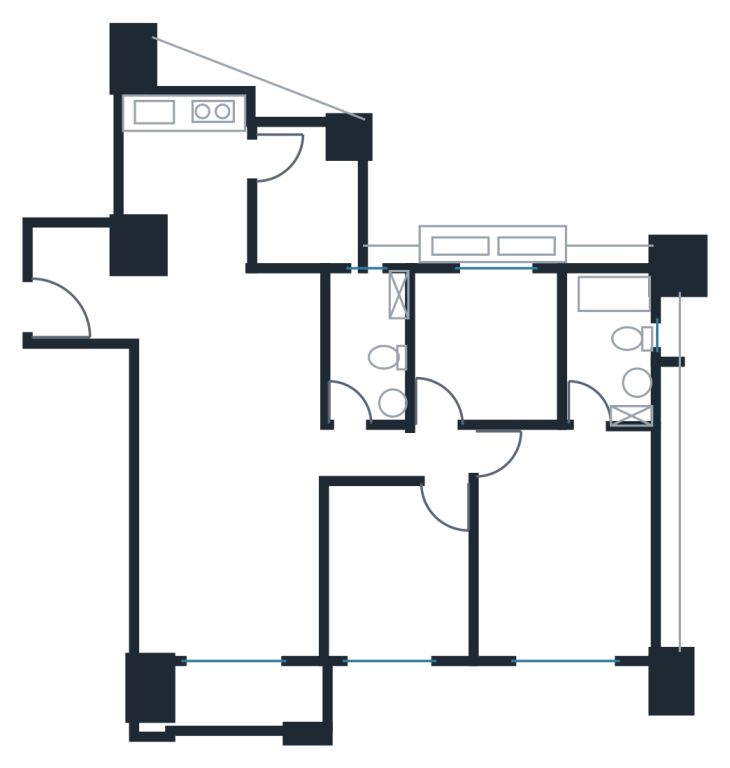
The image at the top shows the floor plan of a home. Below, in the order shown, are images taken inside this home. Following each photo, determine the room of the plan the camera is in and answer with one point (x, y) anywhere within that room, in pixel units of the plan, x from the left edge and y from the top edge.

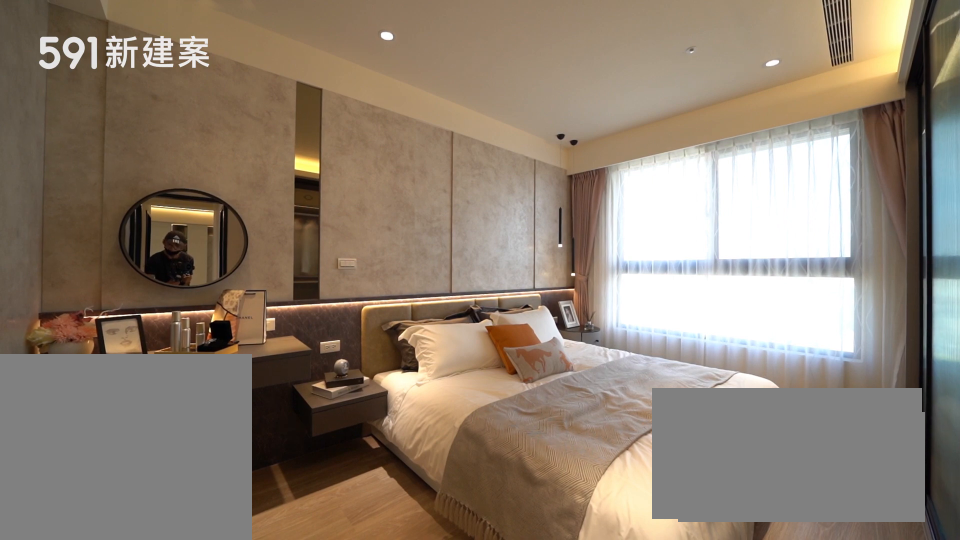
(565, 548)
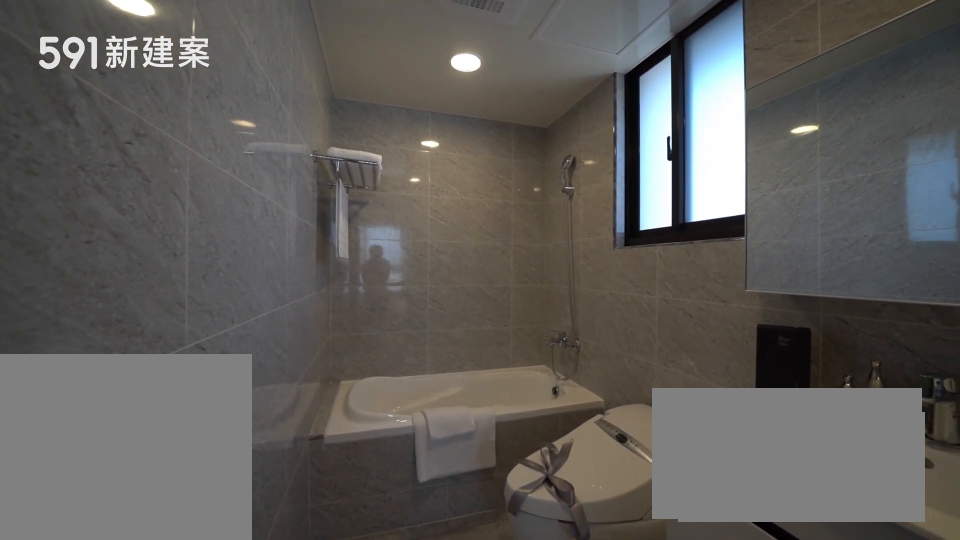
(610, 333)
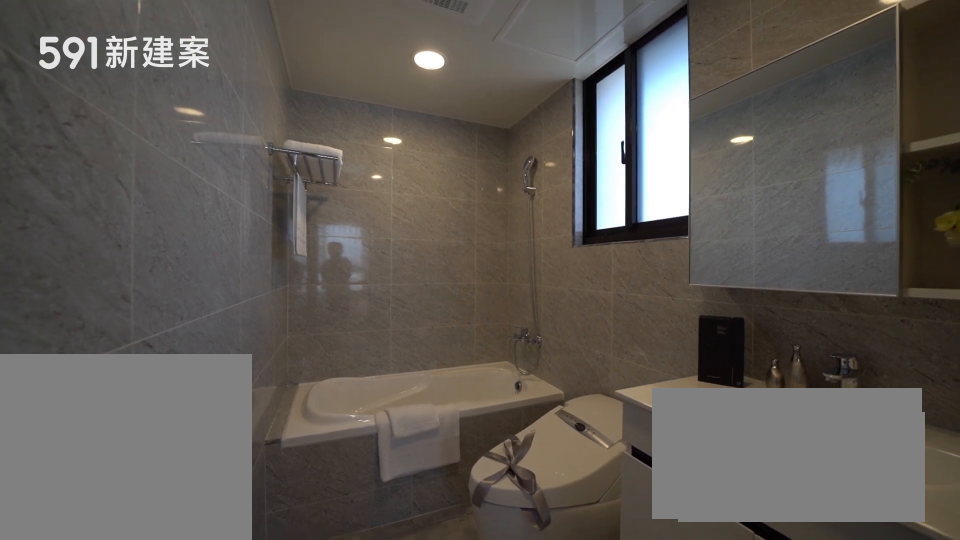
(610, 333)
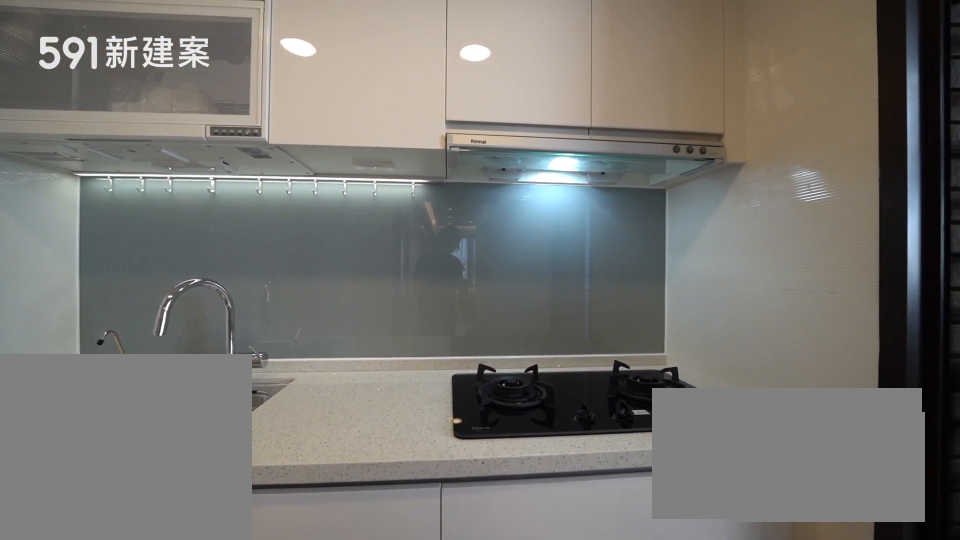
(186, 167)
